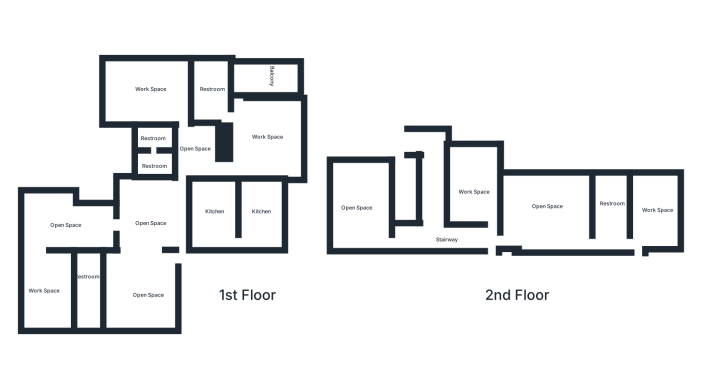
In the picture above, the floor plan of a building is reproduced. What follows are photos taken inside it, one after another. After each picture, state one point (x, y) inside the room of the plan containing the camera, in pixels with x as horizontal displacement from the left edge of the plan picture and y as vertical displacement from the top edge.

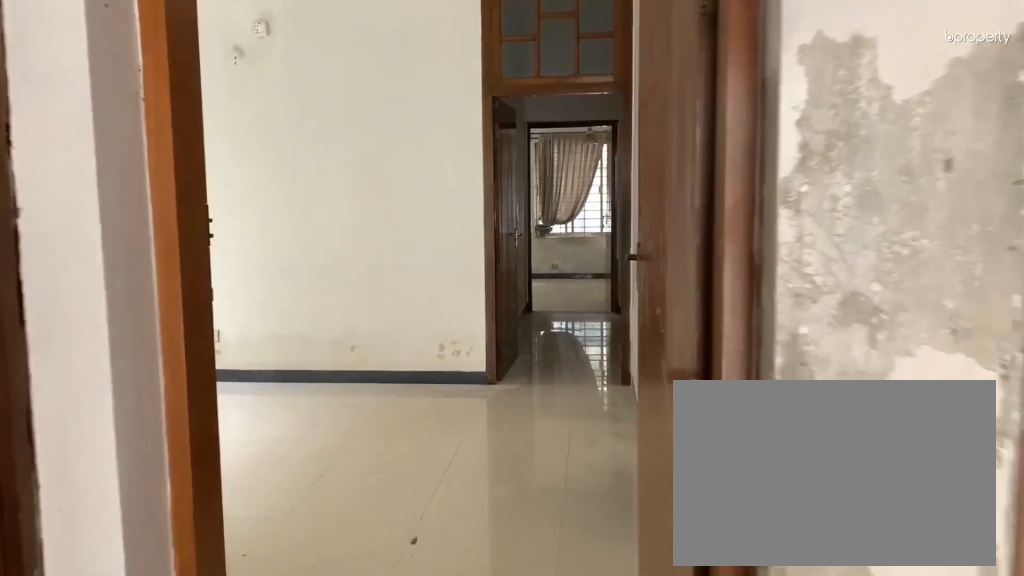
(183, 242)
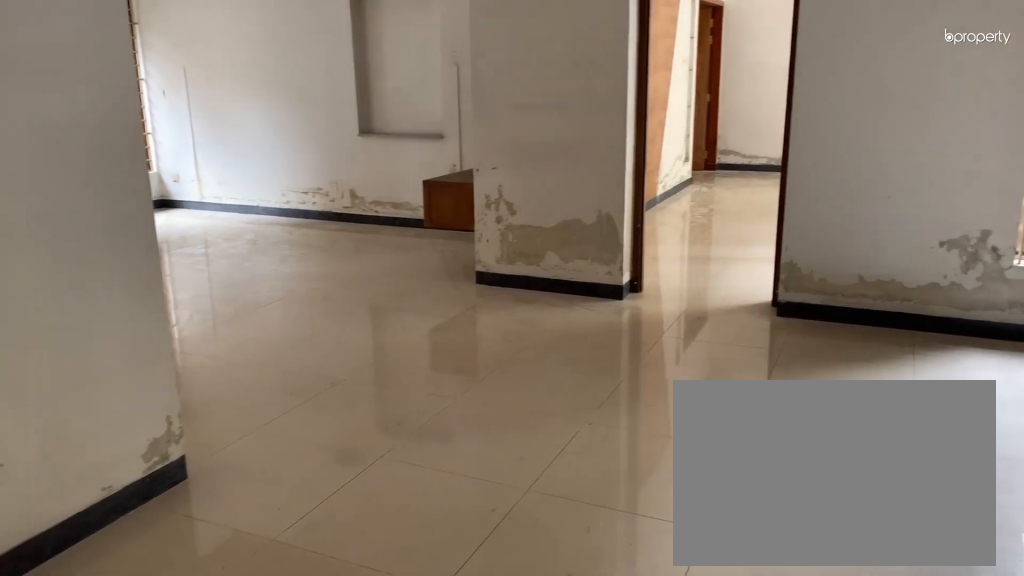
(148, 212)
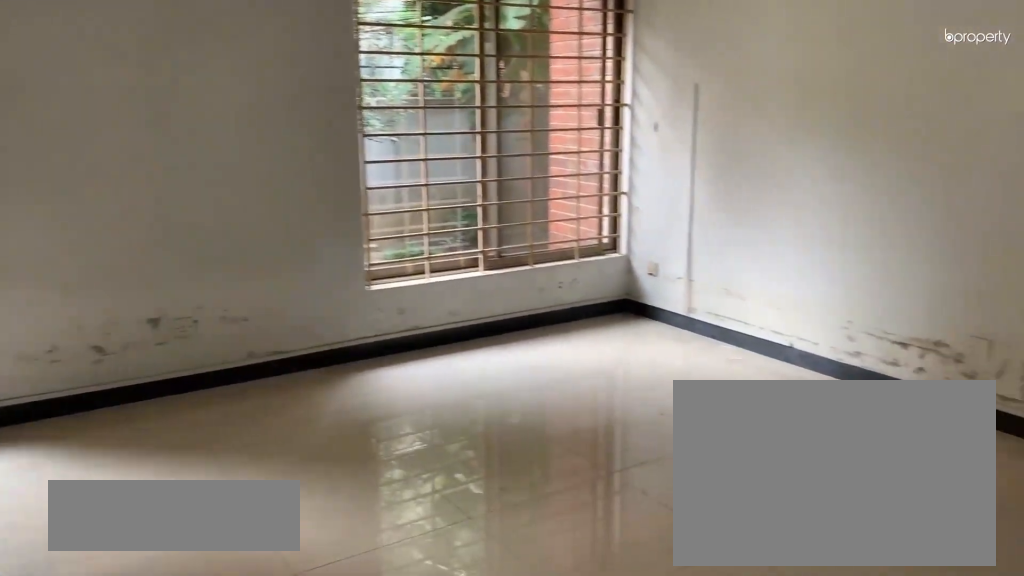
(139, 294)
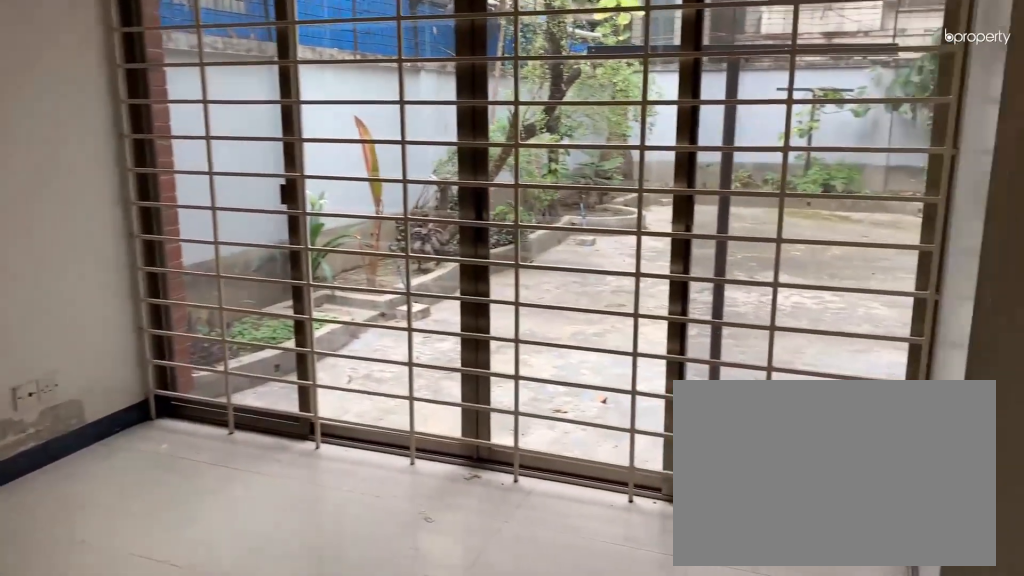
(62, 225)
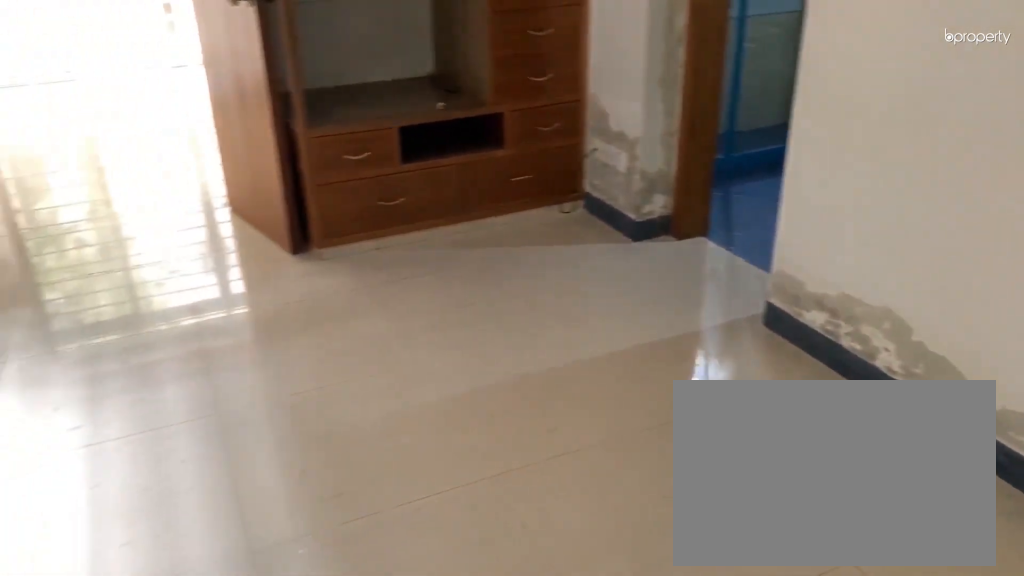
(48, 292)
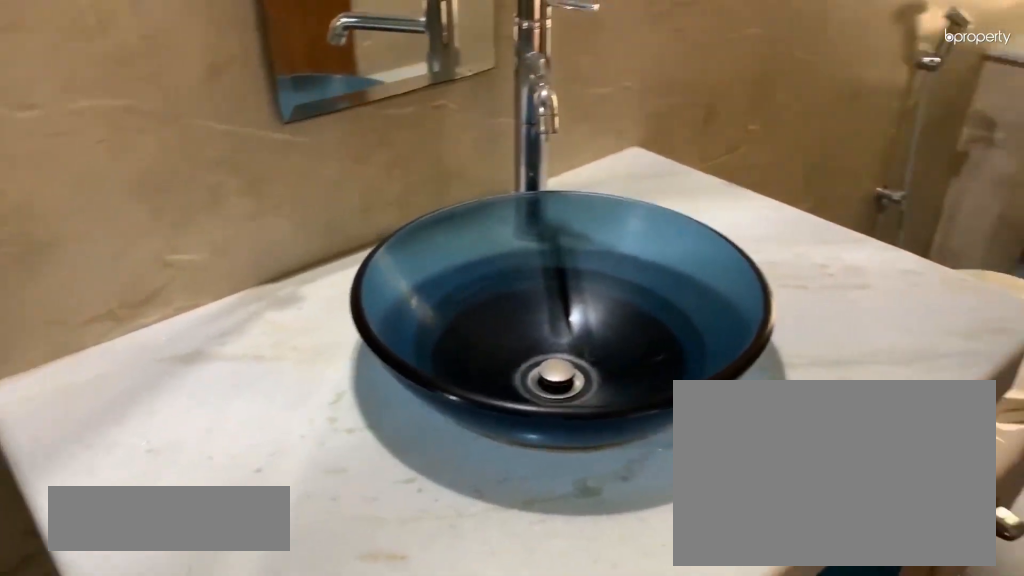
(92, 282)
